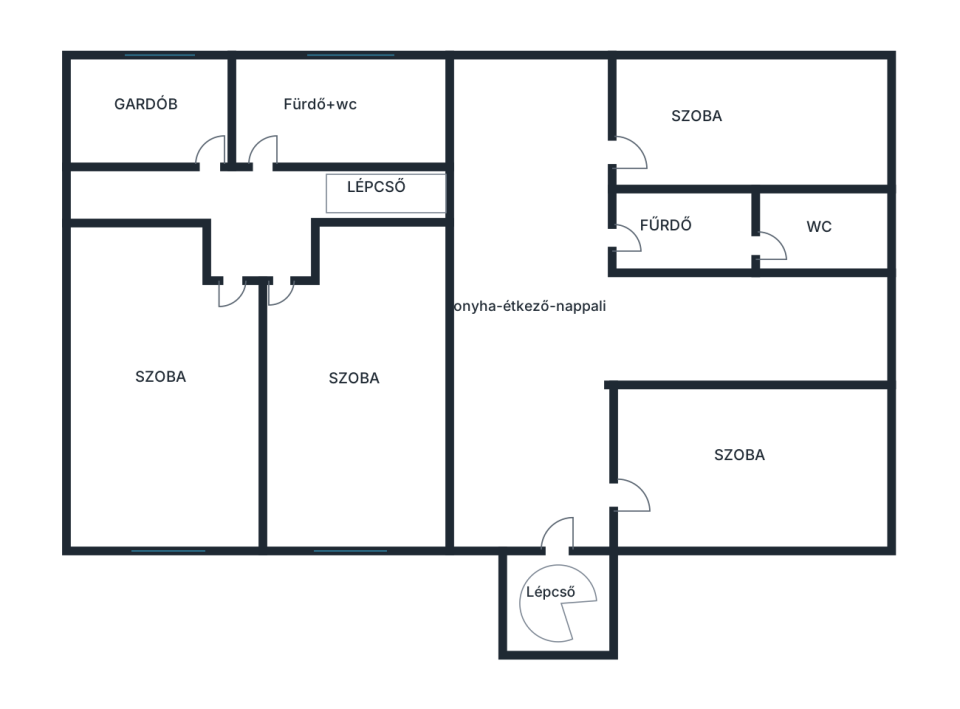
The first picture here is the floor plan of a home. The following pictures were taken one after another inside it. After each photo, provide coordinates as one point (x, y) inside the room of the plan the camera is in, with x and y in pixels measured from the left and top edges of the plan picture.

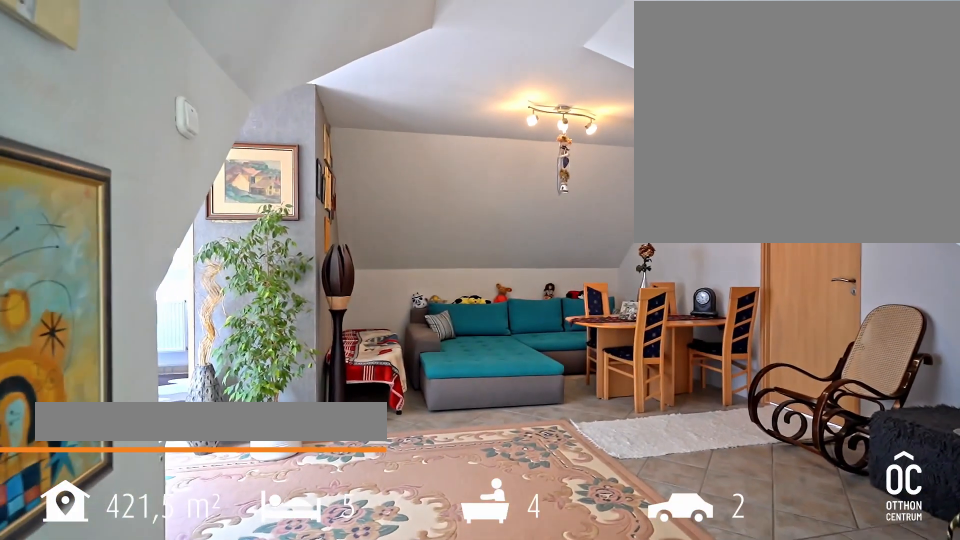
(584, 324)
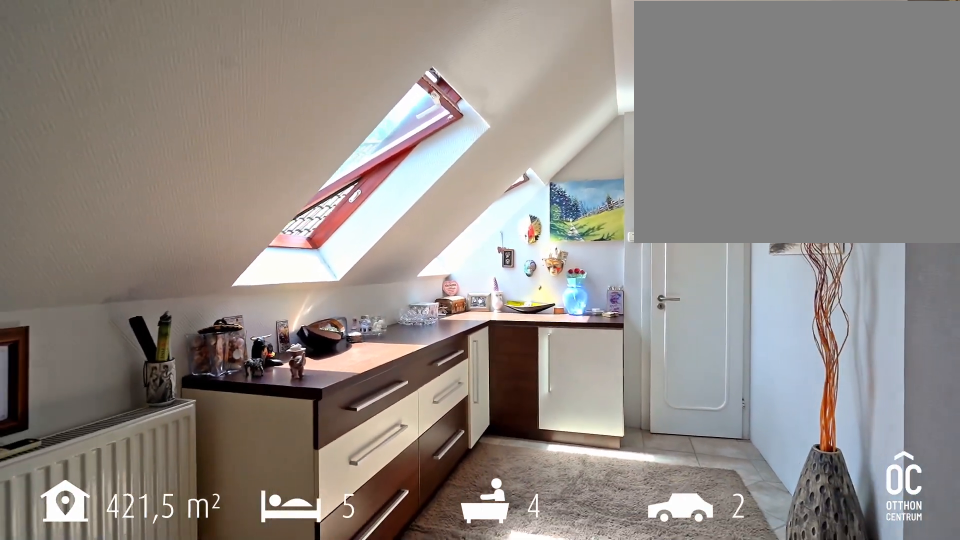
(584, 324)
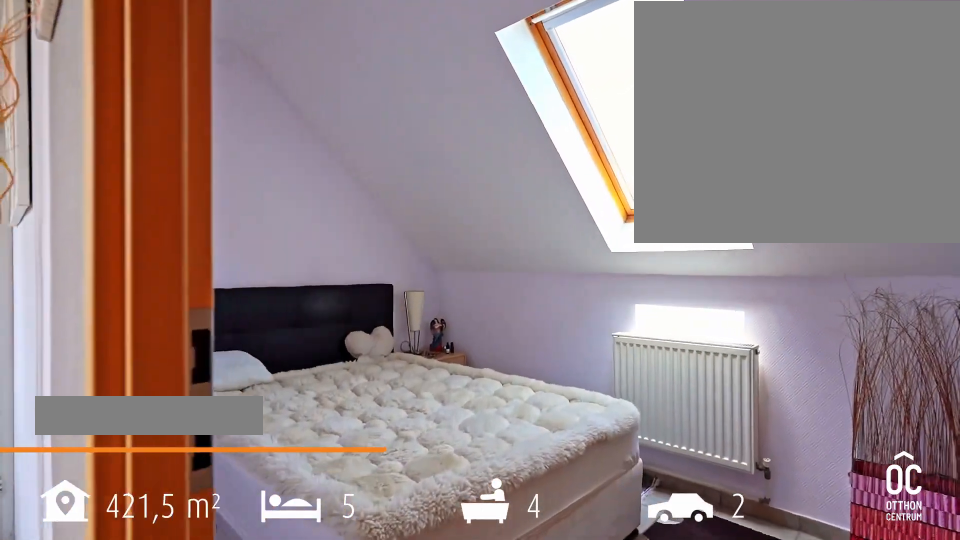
(753, 123)
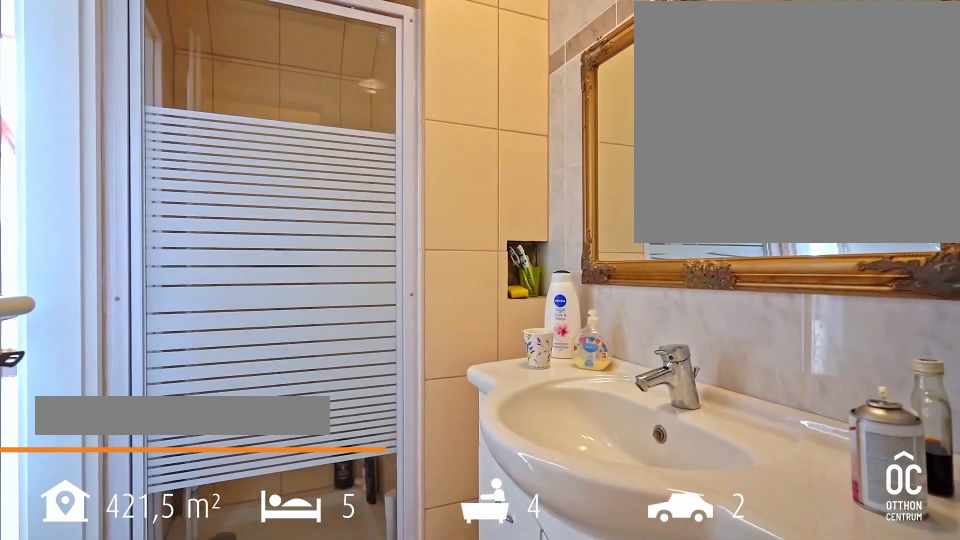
(683, 229)
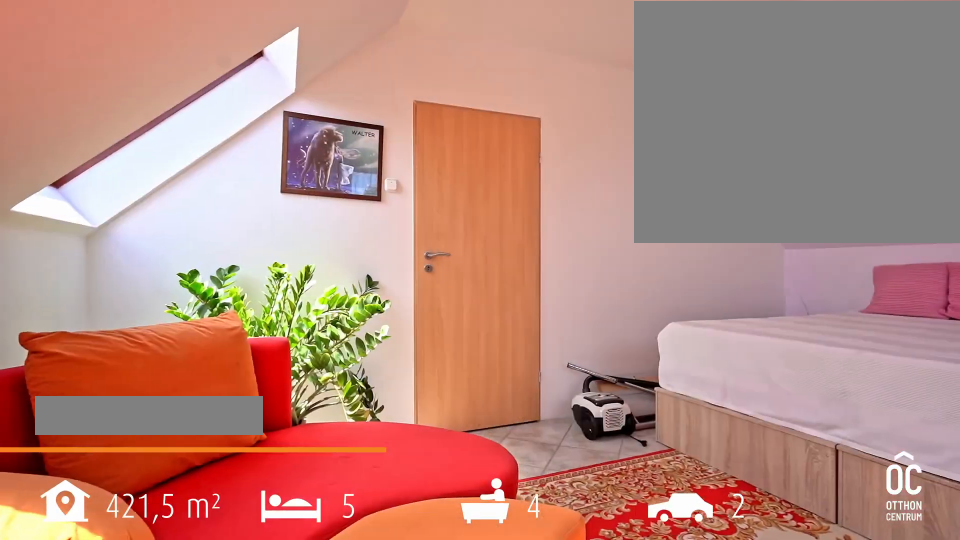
(753, 469)
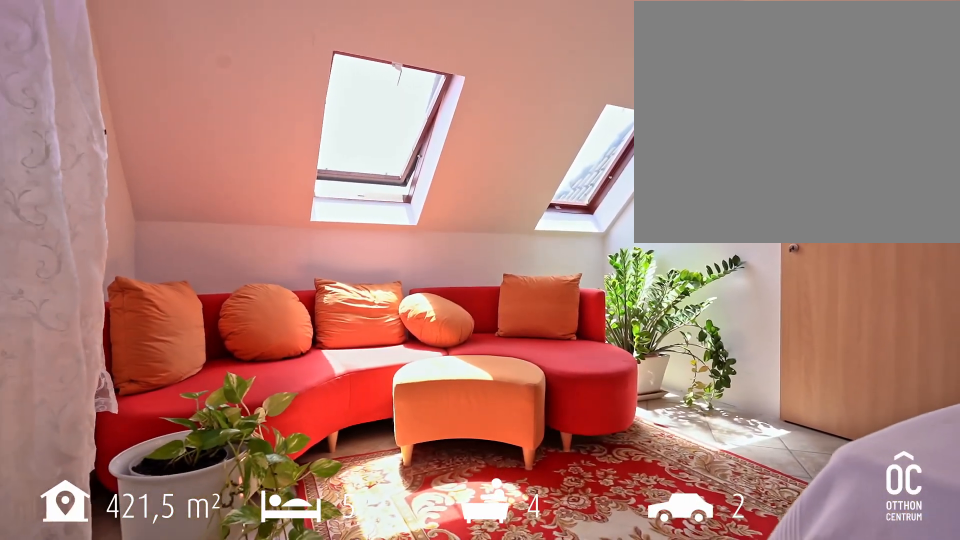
(753, 469)
